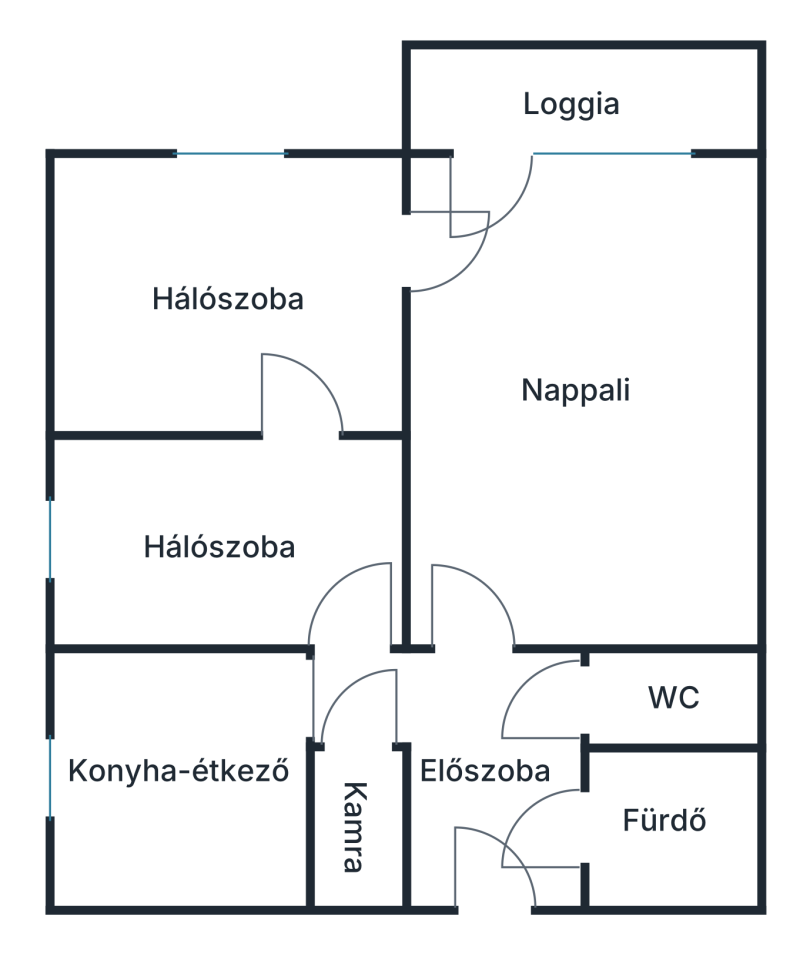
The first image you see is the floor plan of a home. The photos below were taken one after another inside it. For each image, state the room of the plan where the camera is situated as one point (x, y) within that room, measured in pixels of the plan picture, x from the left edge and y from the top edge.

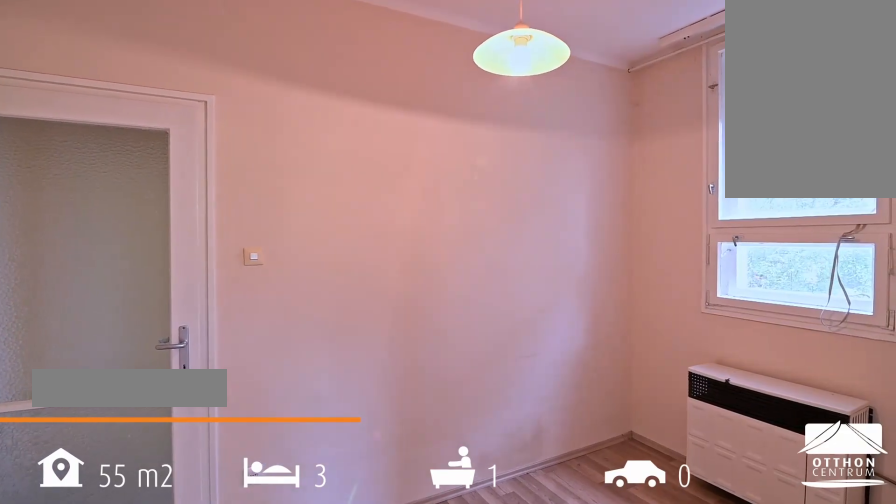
(236, 516)
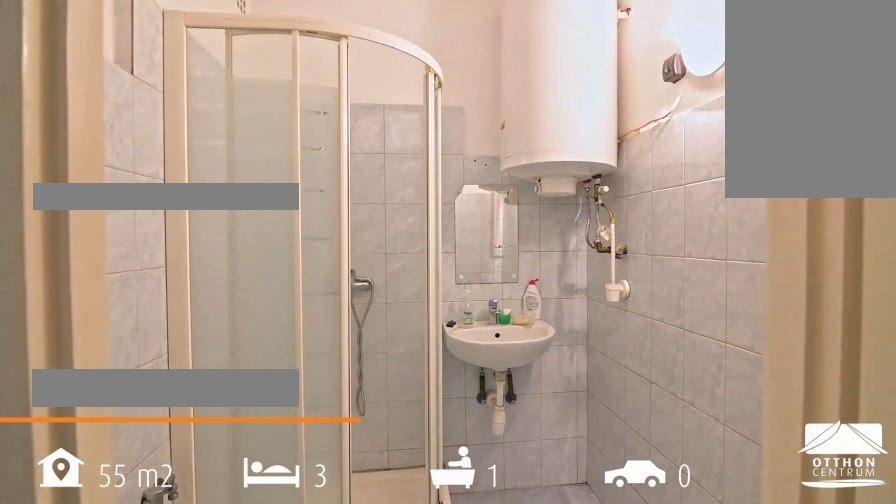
(672, 813)
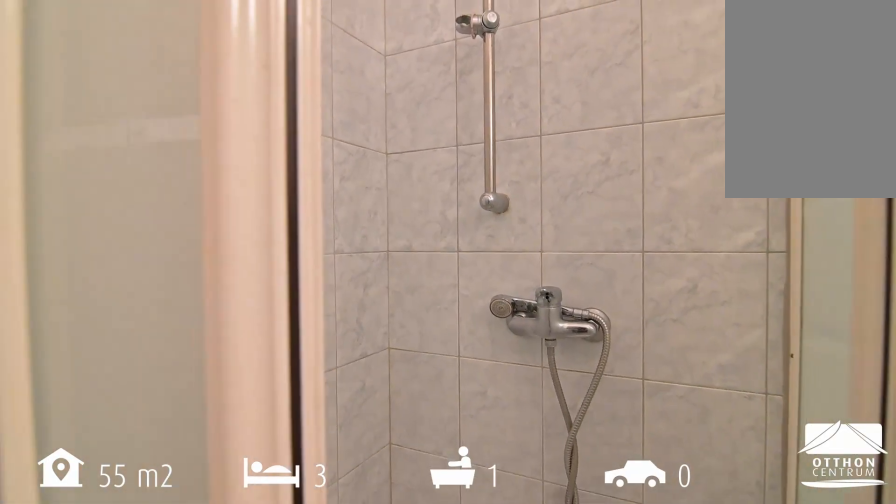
(672, 813)
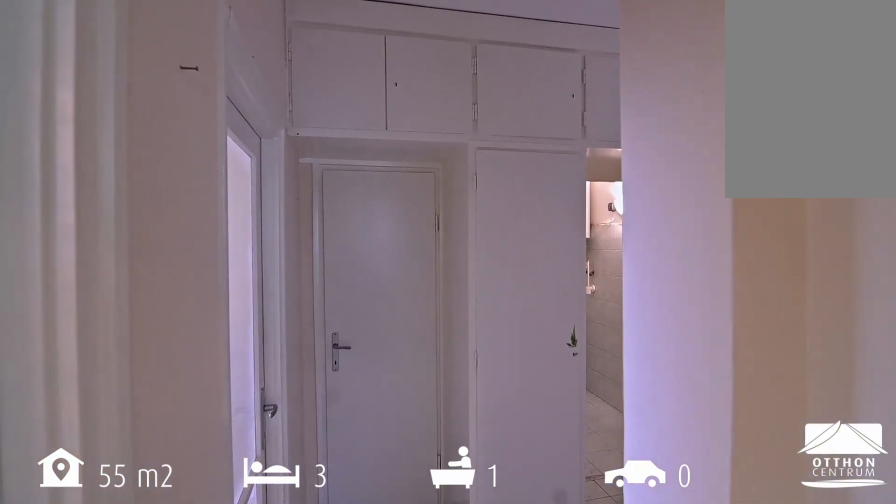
(493, 765)
